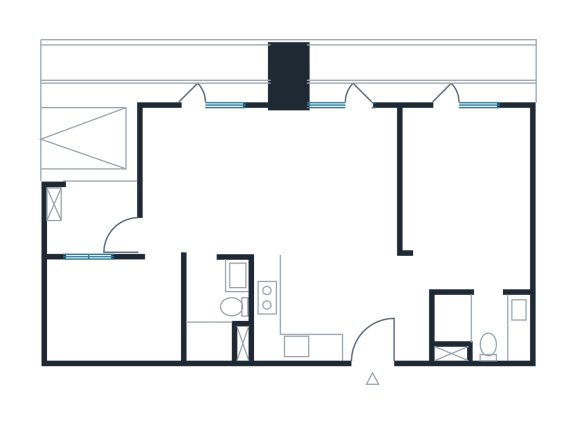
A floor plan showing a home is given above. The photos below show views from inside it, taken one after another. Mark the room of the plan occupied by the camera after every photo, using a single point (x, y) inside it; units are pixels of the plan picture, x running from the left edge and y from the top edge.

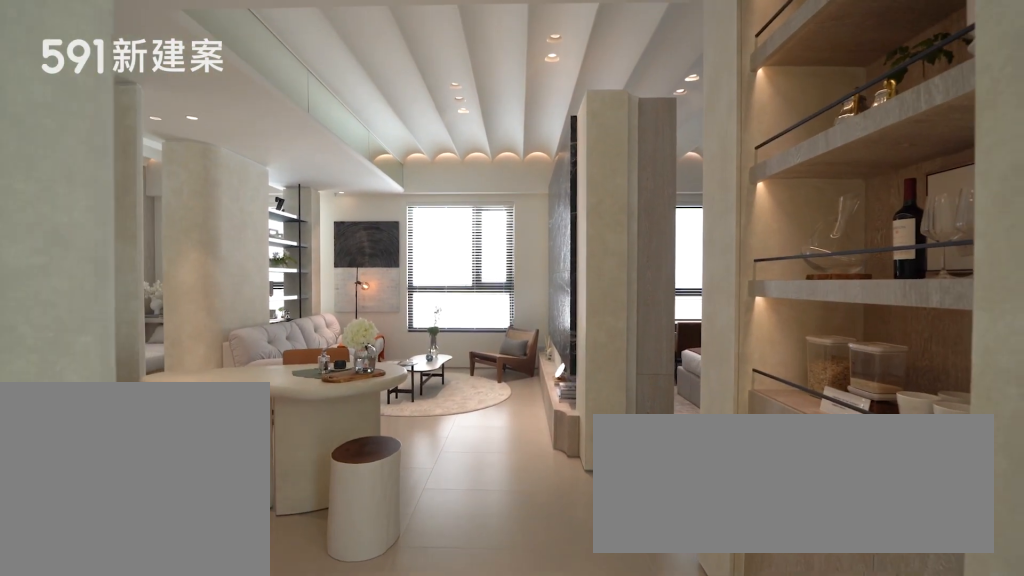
(370, 329)
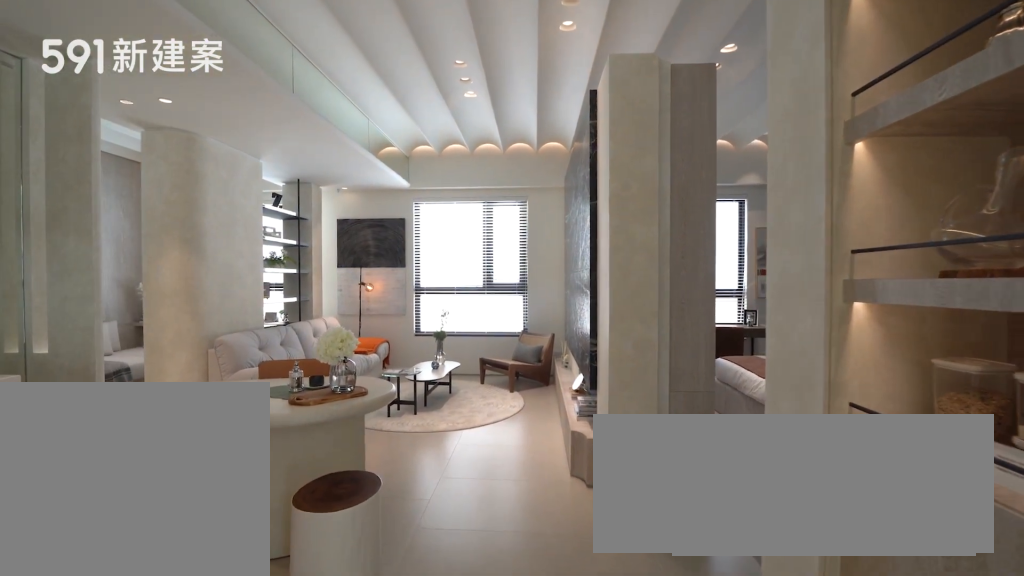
(370, 329)
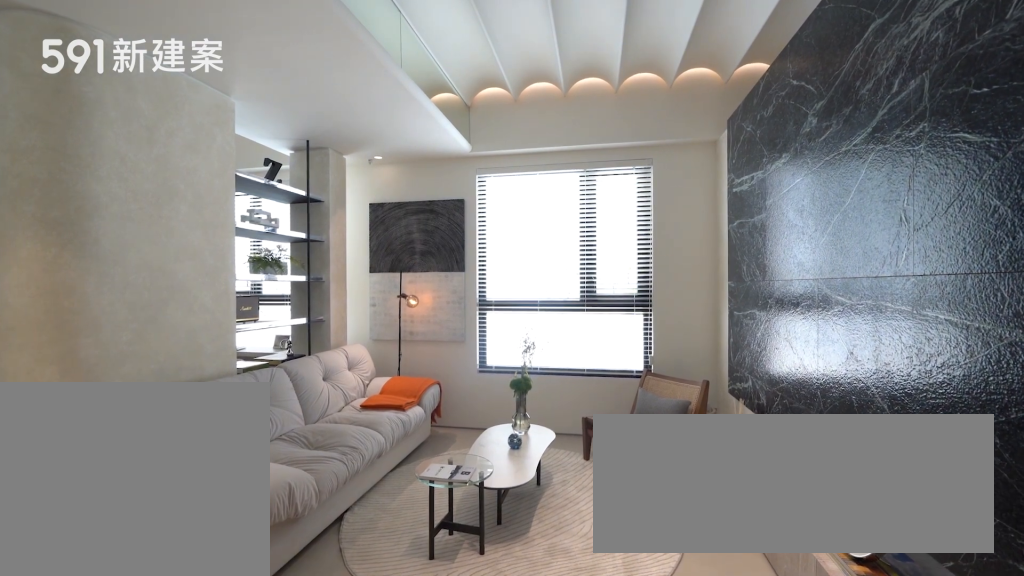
(327, 175)
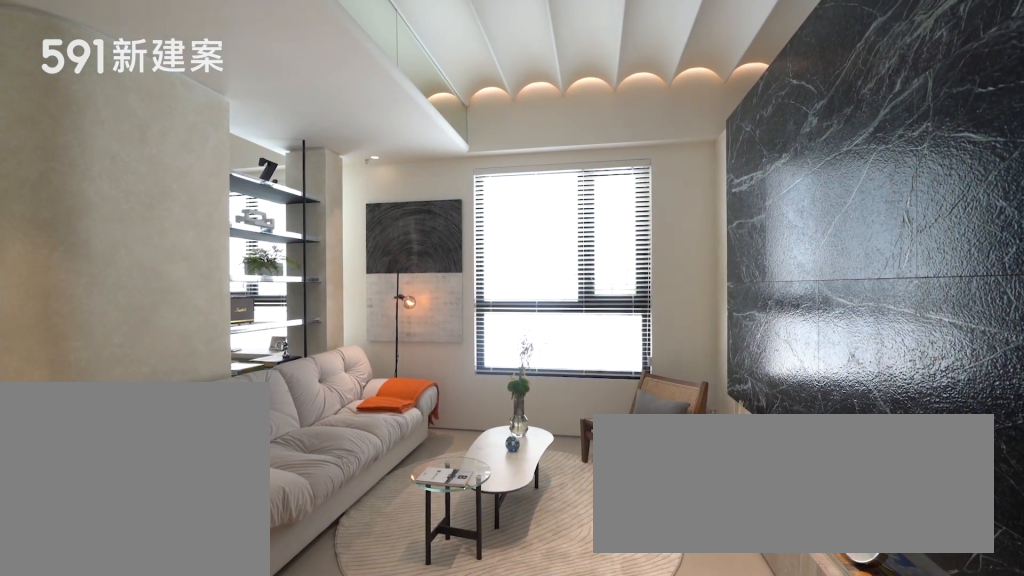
(327, 175)
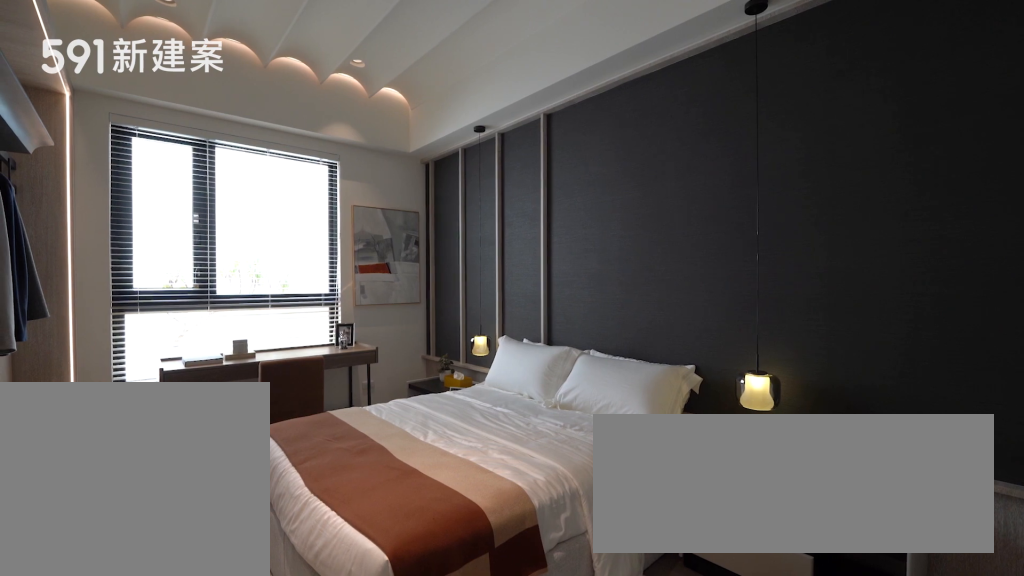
(468, 196)
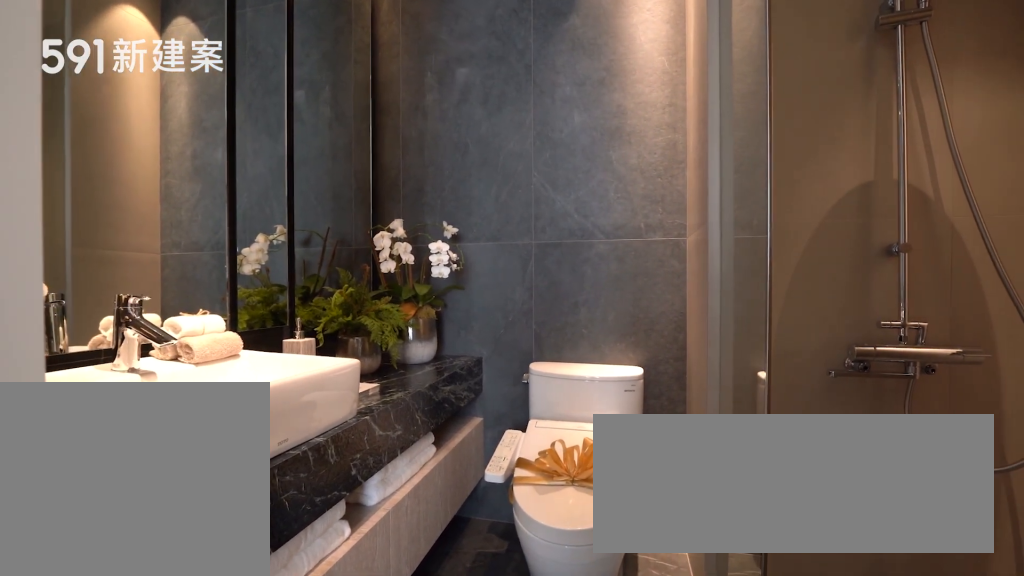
(484, 324)
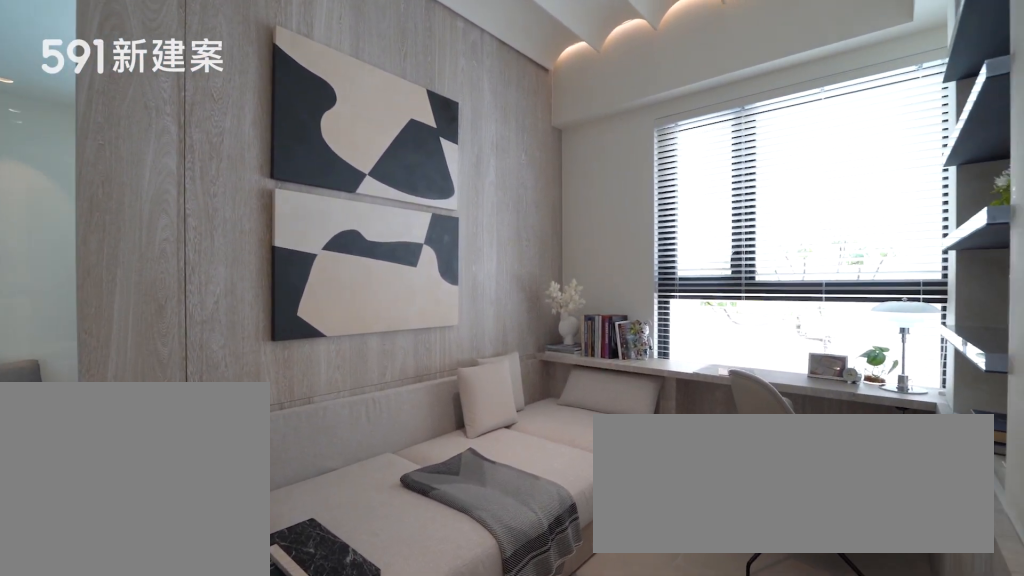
(199, 167)
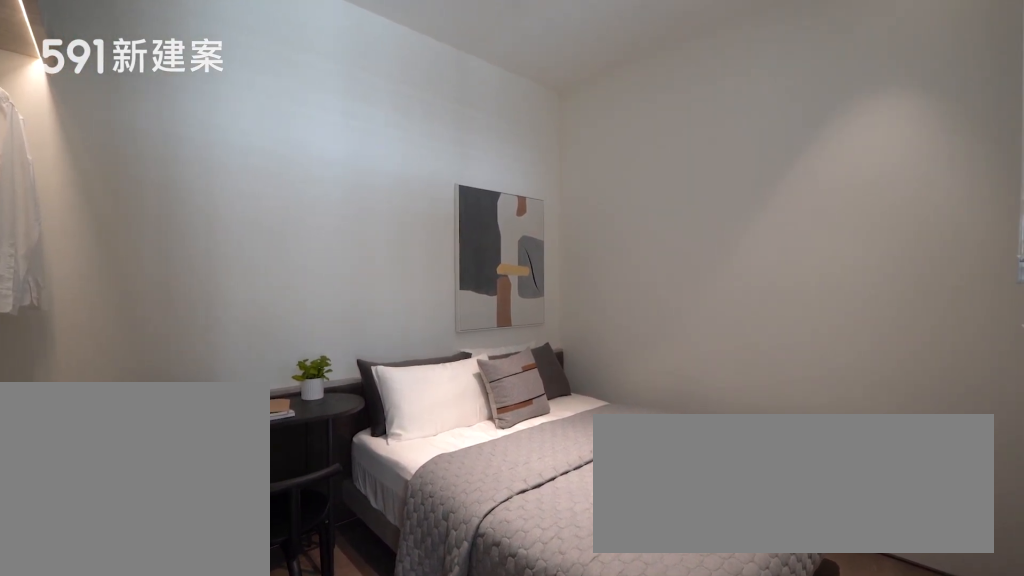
(112, 312)
